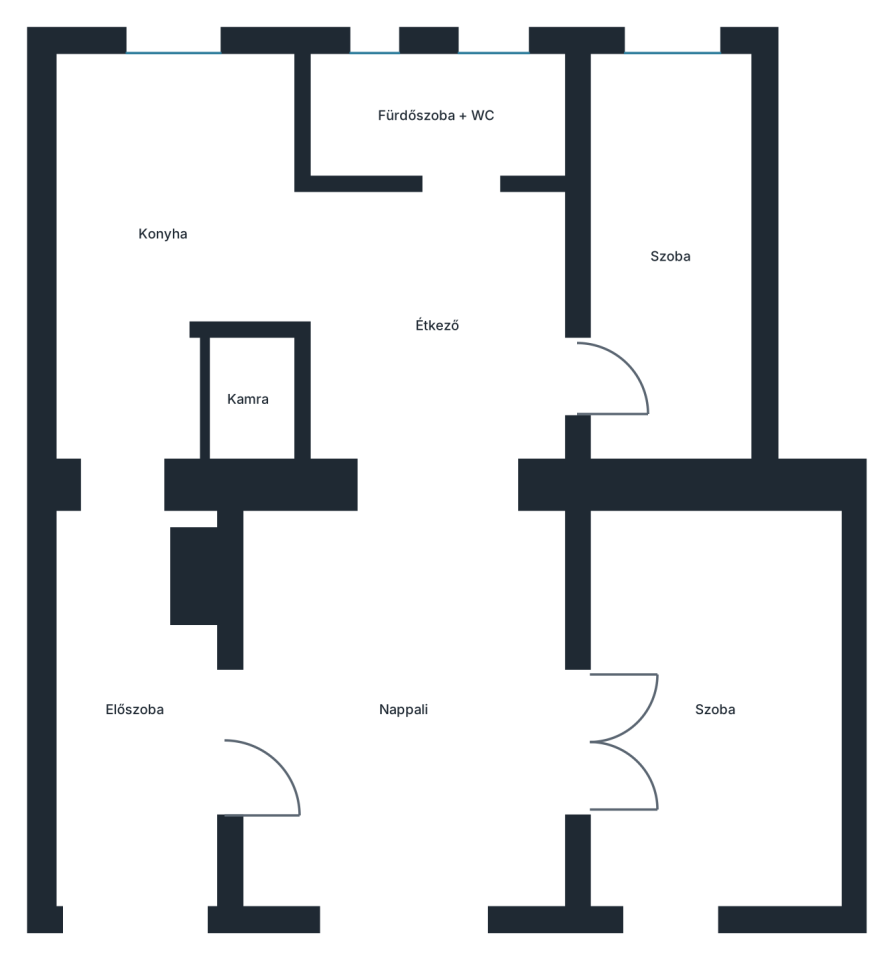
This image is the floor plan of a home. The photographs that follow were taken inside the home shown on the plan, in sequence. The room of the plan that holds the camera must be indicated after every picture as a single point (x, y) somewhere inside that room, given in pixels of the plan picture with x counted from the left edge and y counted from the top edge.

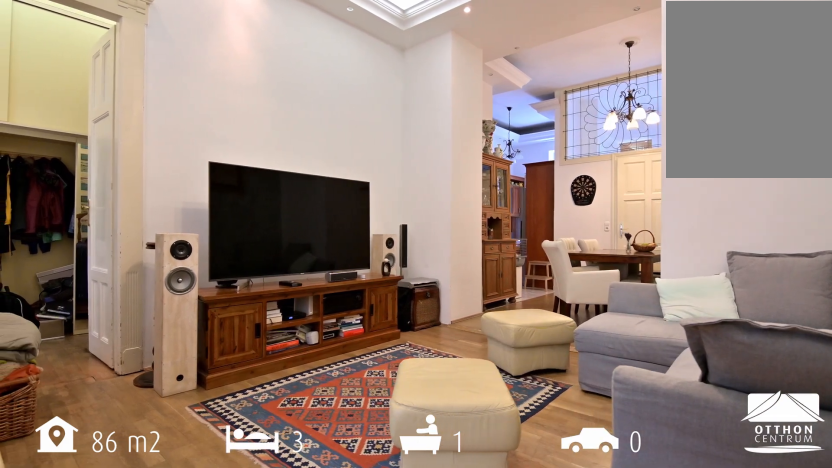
(413, 707)
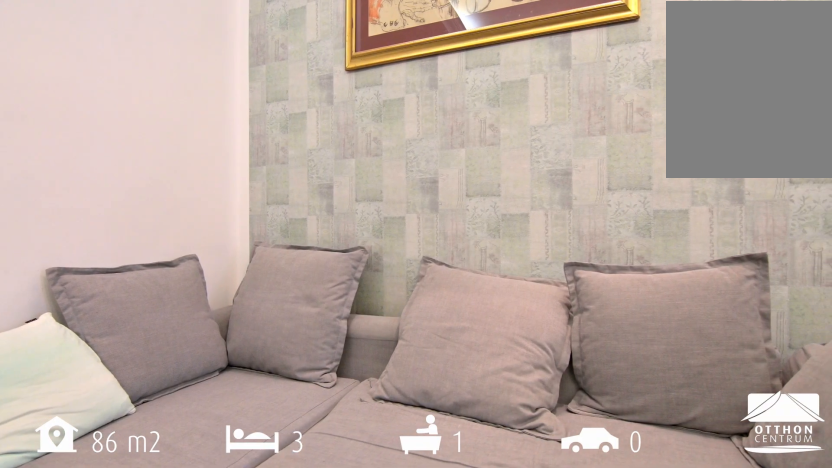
(413, 707)
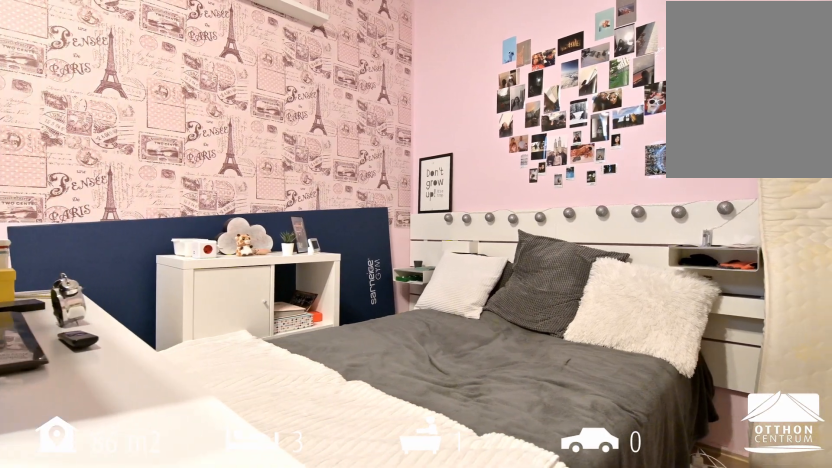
(694, 707)
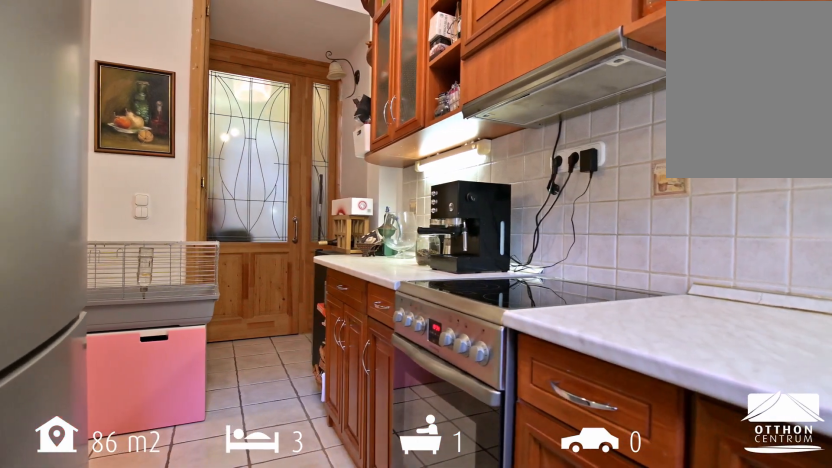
(177, 242)
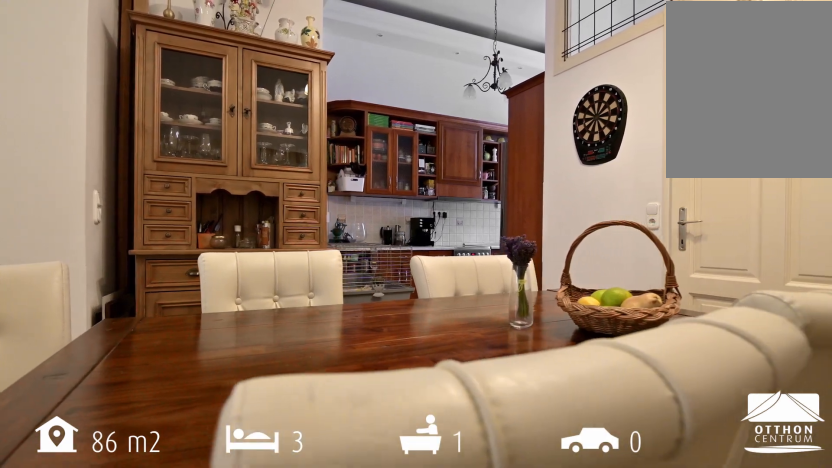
(443, 319)
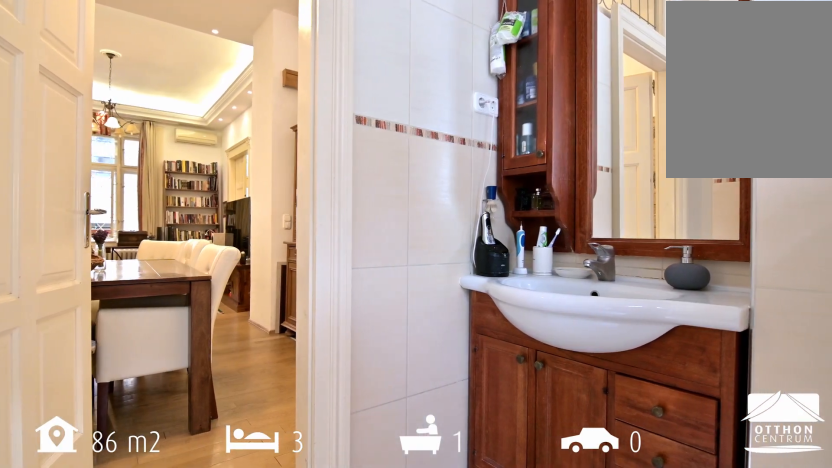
(444, 121)
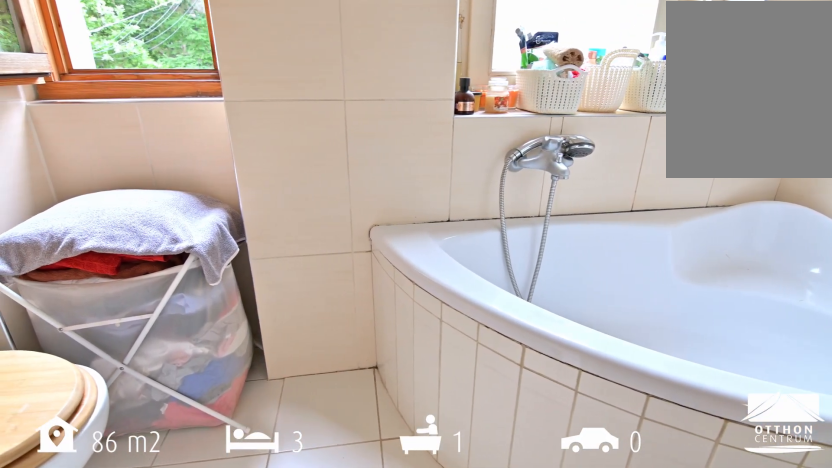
(444, 121)
